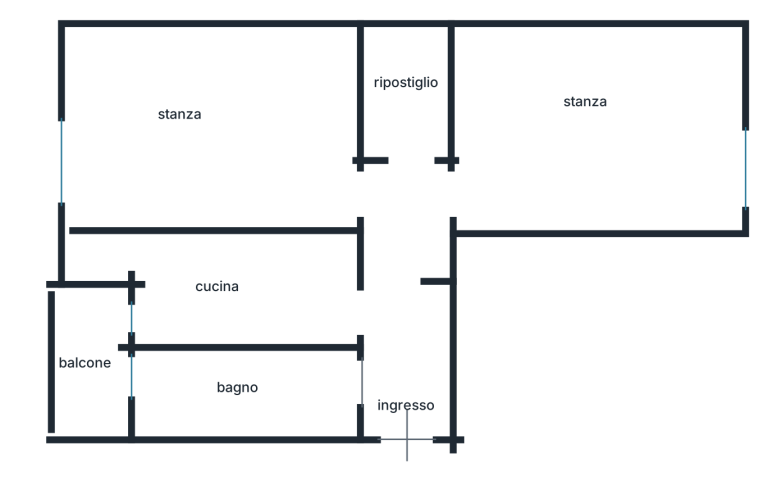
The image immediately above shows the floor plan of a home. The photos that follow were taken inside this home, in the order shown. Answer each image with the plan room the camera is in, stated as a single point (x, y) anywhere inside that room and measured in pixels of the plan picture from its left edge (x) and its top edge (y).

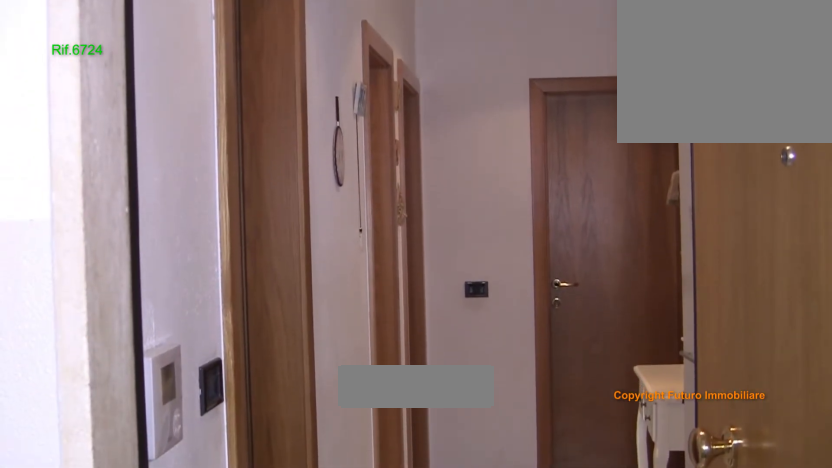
(405, 282)
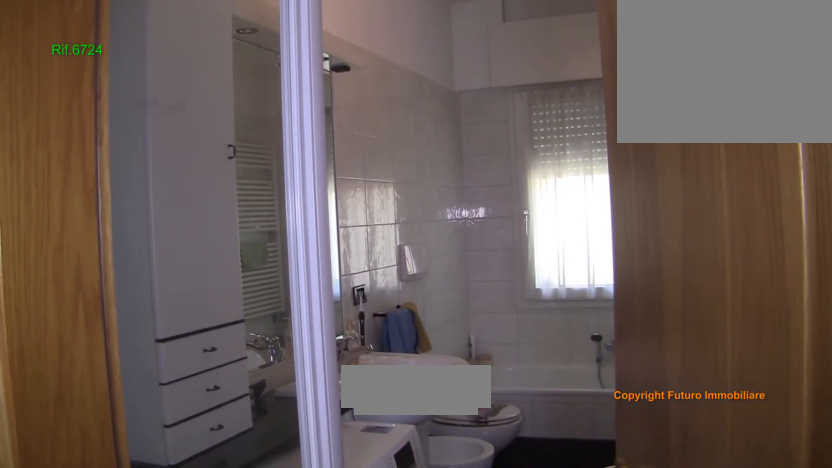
(257, 391)
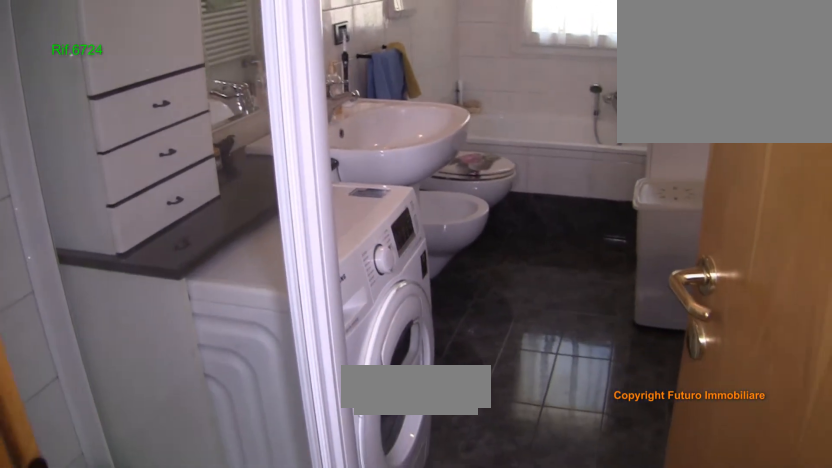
(257, 391)
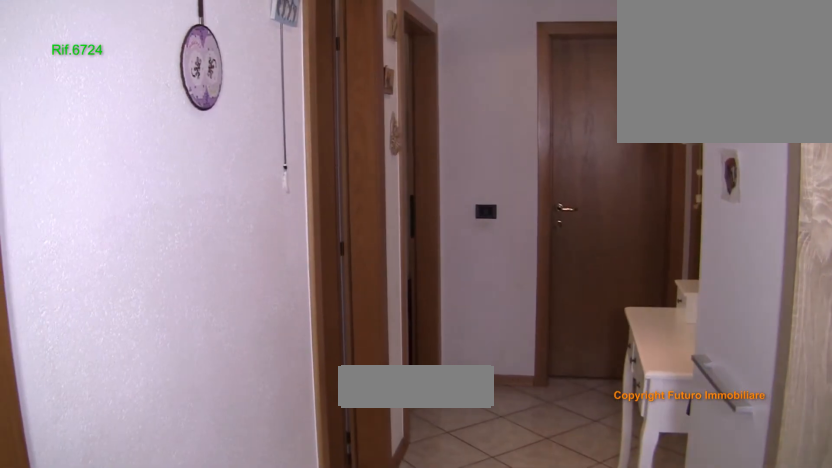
(405, 282)
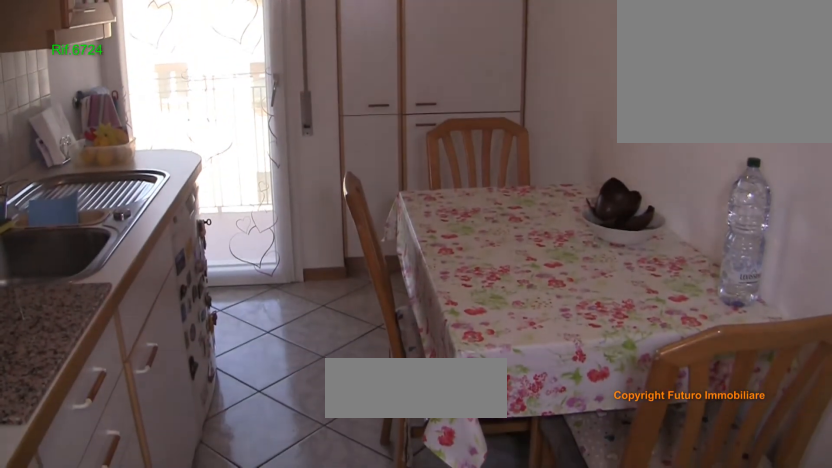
(249, 290)
